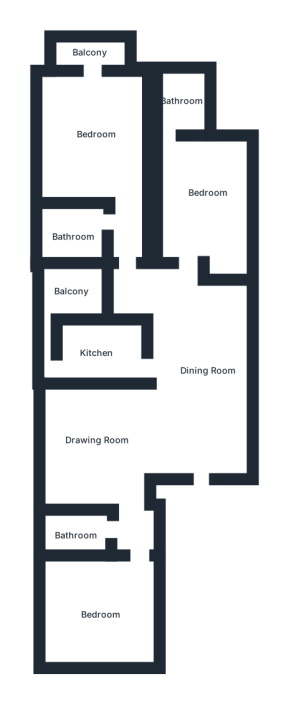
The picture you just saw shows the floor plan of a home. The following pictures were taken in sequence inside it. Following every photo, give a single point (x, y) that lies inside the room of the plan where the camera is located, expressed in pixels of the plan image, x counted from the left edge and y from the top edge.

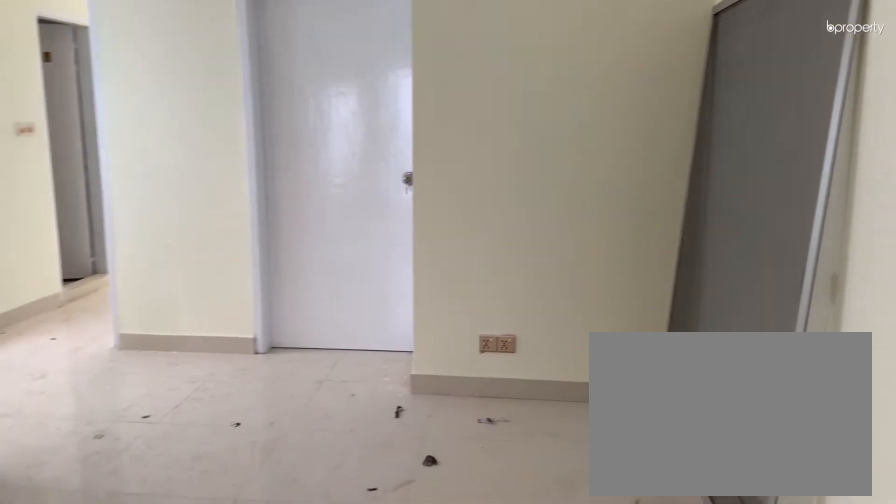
(198, 360)
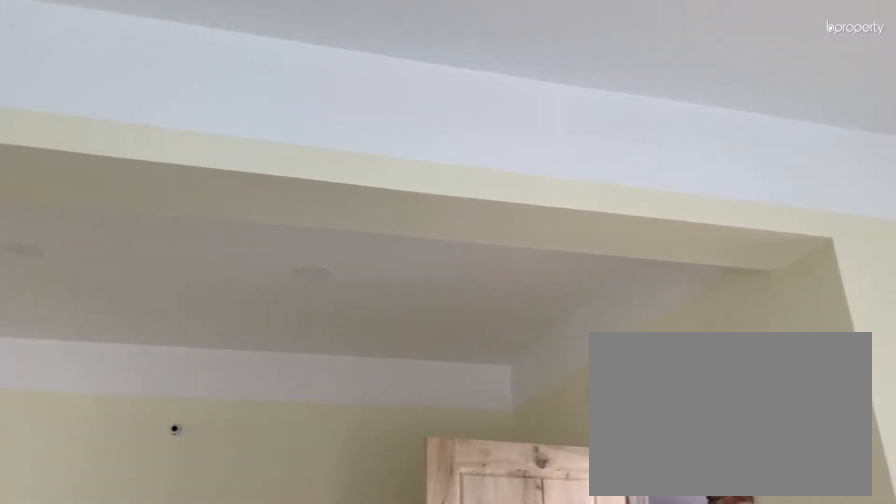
(91, 435)
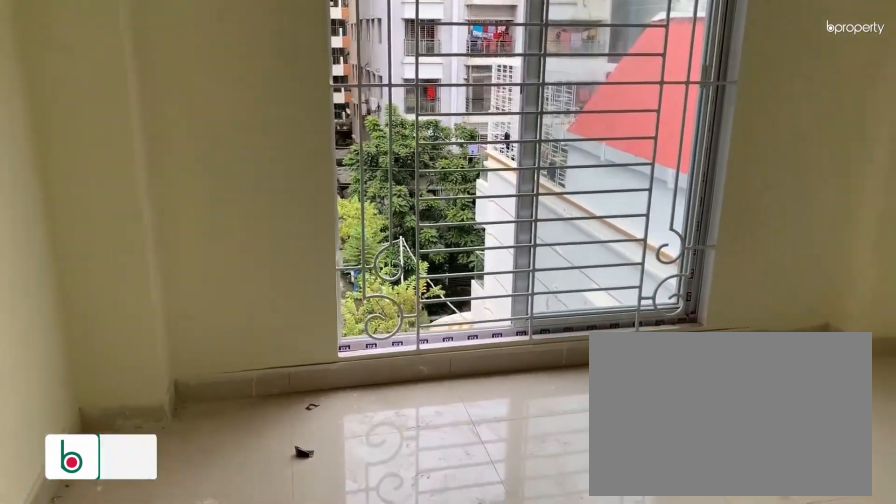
(99, 612)
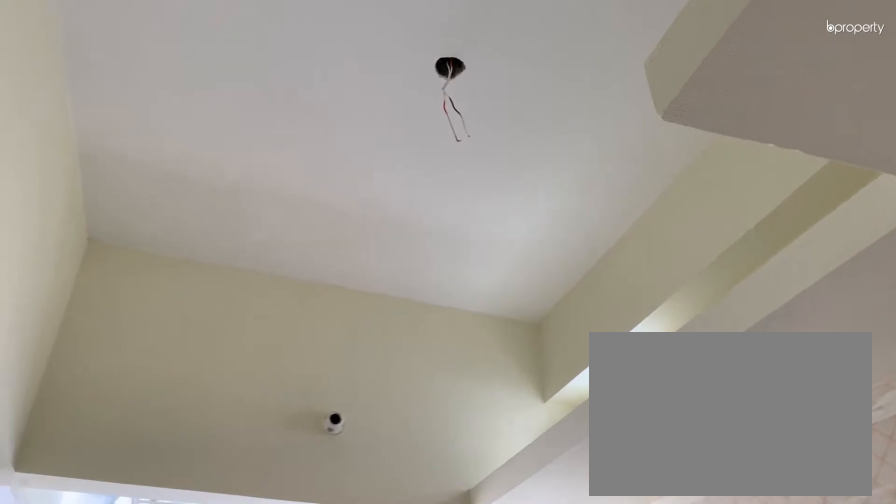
(100, 349)
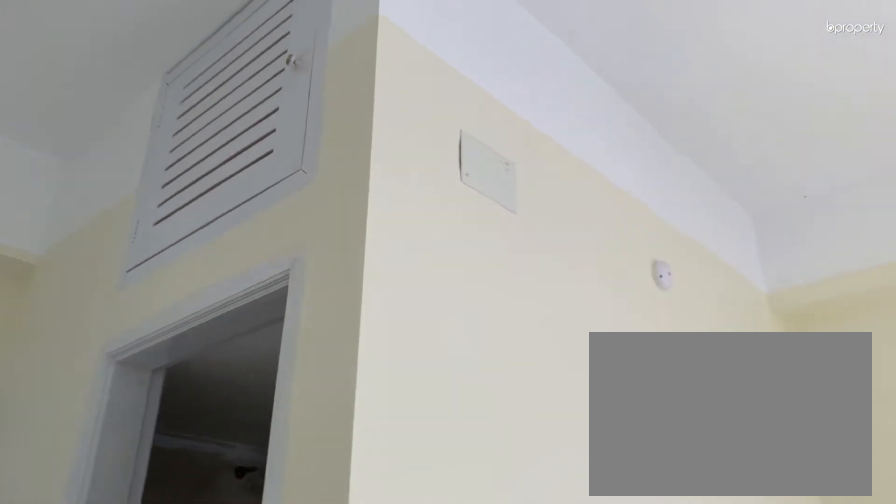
(88, 126)
